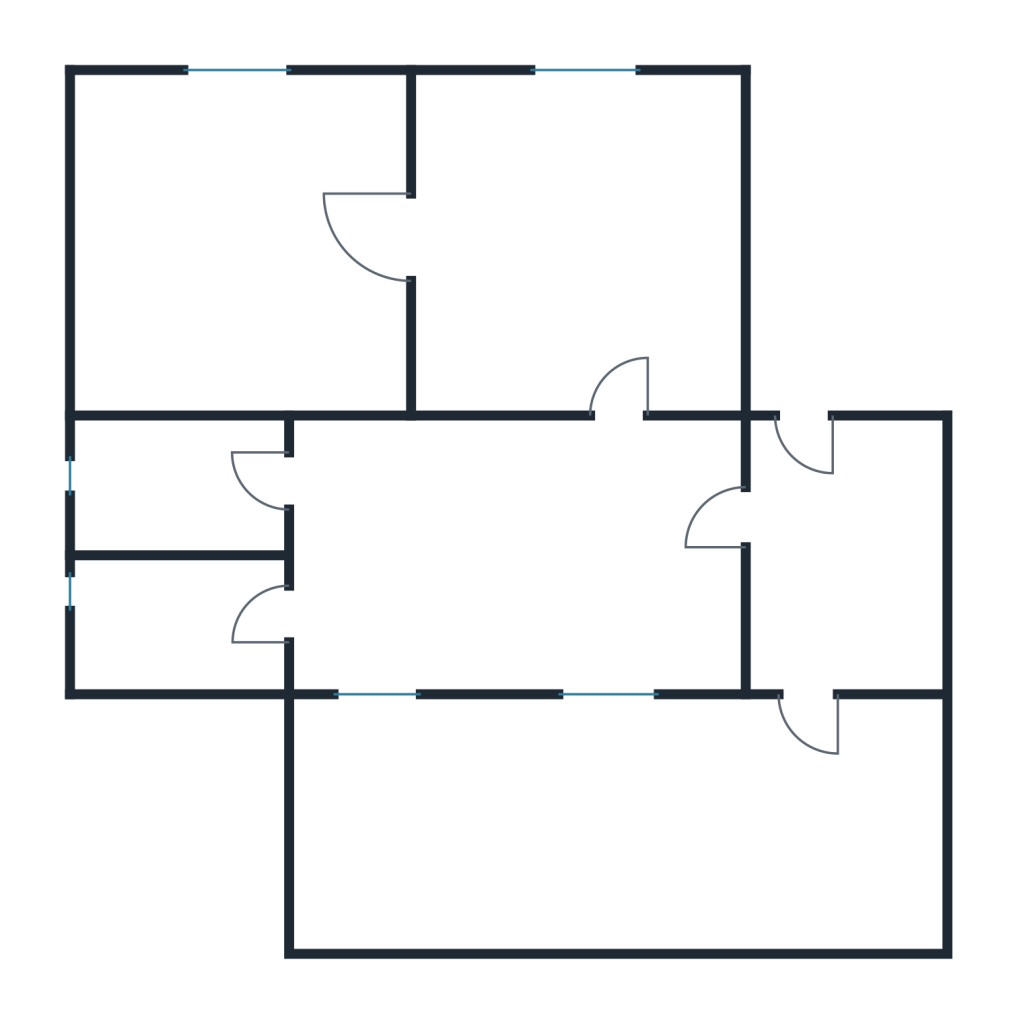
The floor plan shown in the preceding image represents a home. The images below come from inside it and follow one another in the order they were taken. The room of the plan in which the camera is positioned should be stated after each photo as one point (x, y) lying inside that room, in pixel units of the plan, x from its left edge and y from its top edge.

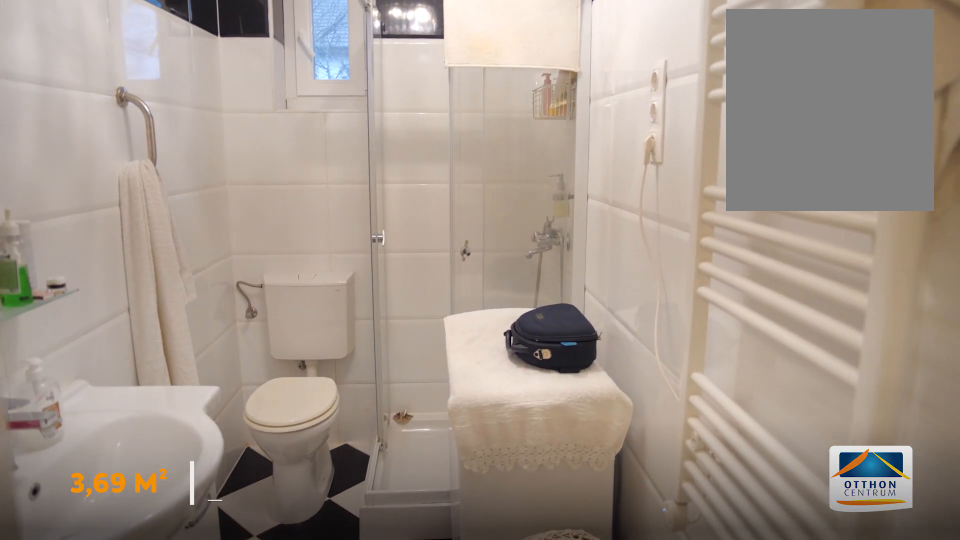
(183, 486)
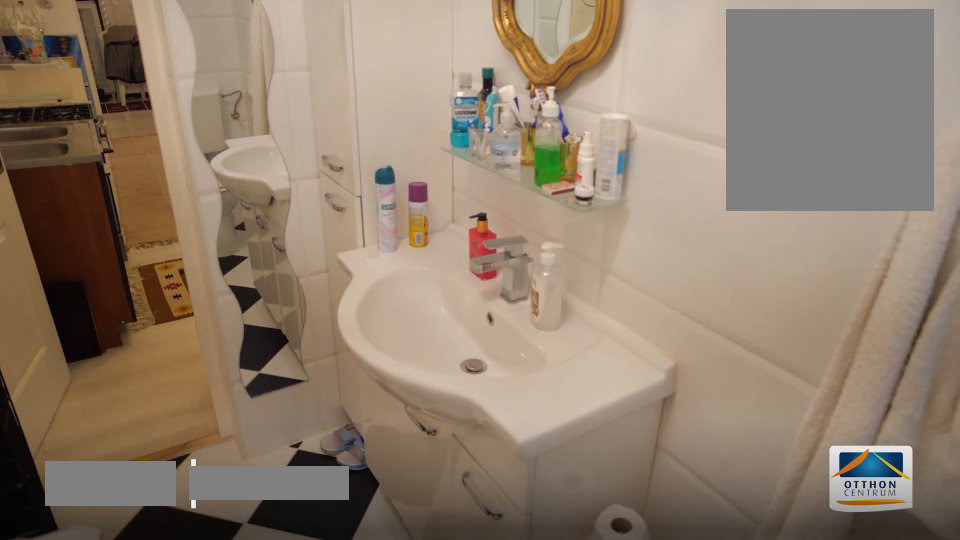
(183, 485)
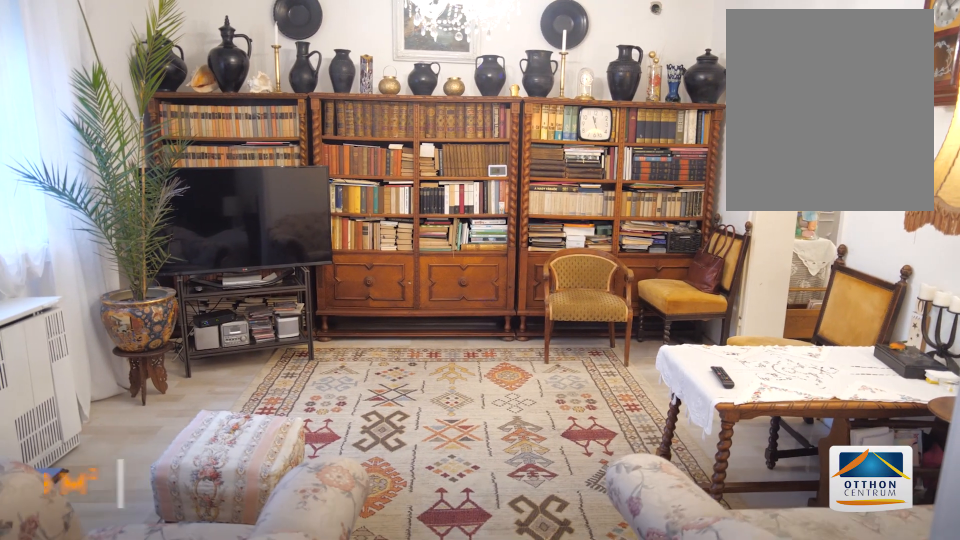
(583, 240)
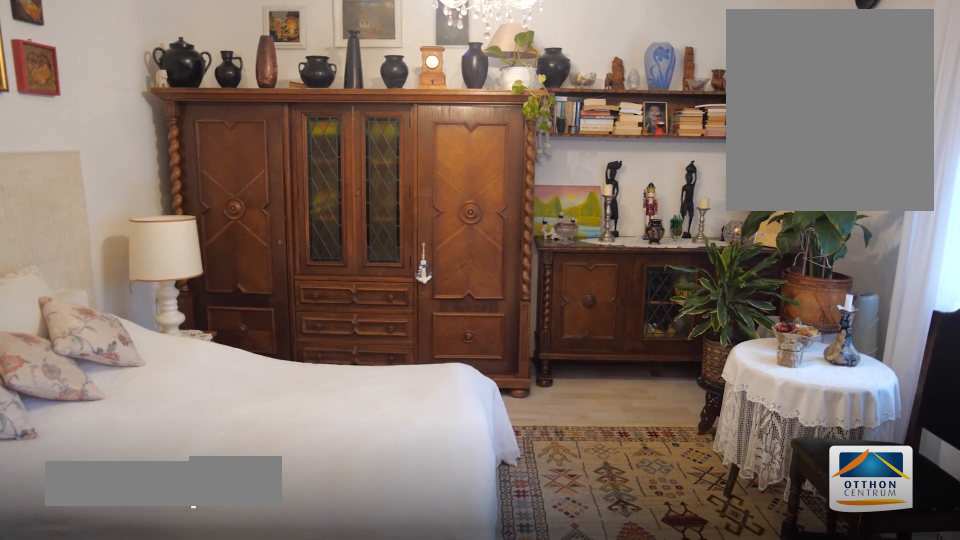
(239, 248)
